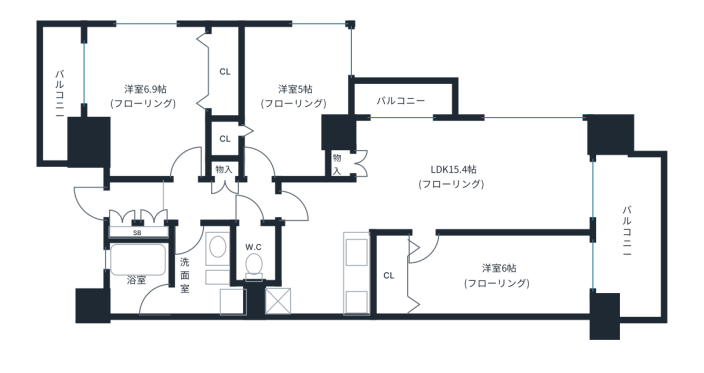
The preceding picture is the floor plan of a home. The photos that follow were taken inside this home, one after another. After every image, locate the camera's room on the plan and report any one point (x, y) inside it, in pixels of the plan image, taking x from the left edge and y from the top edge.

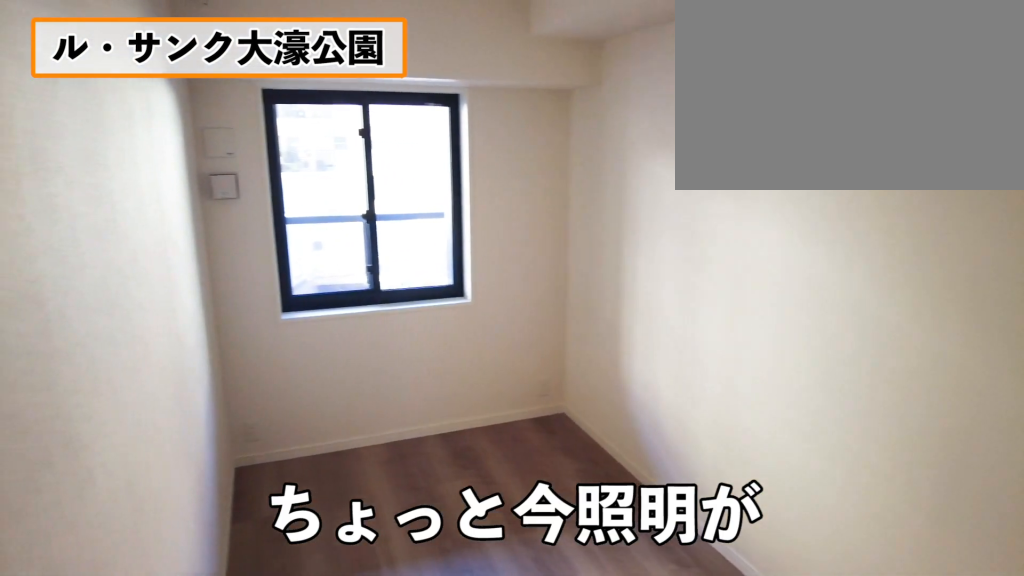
(500, 275)
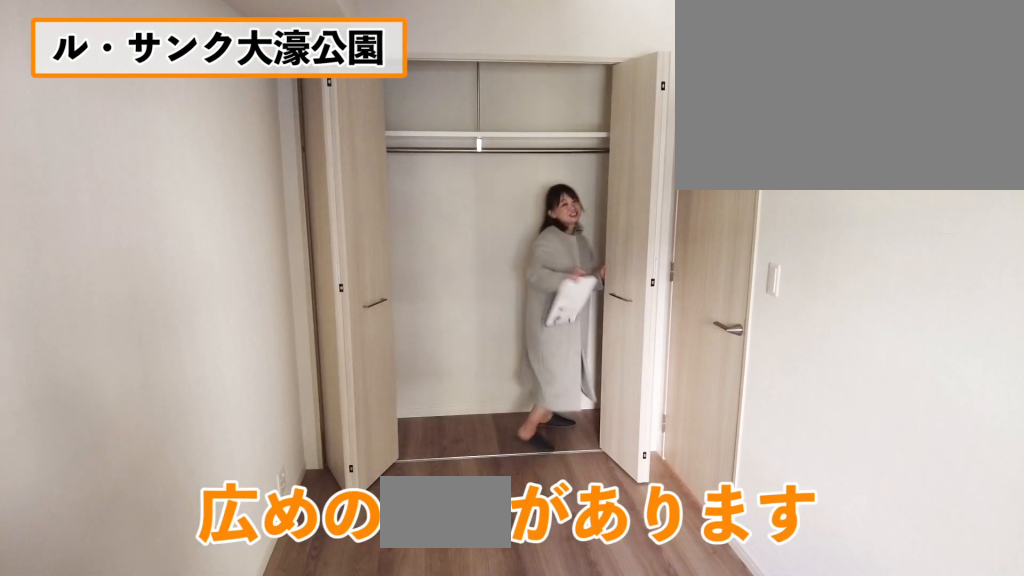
(500, 275)
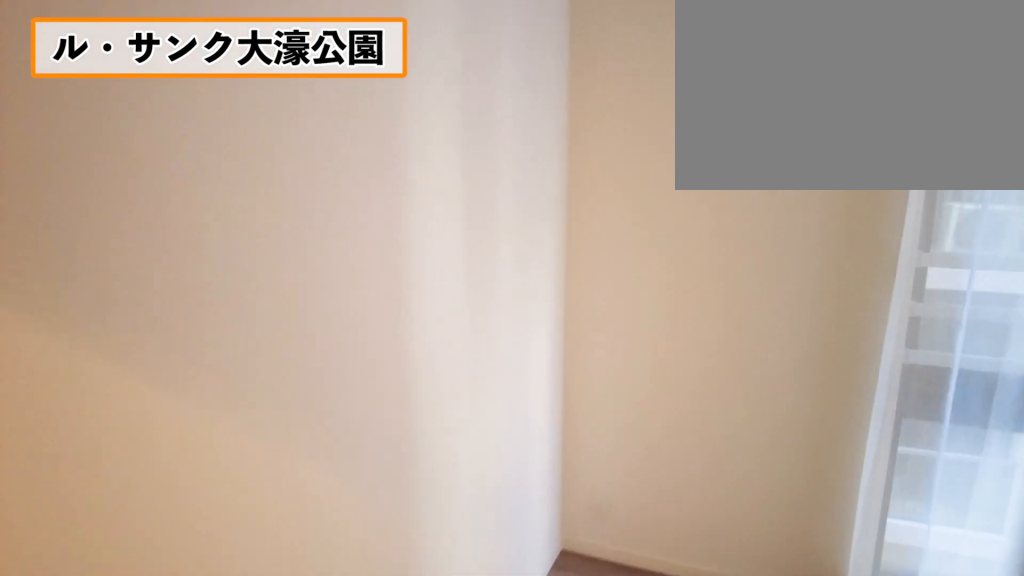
(294, 98)
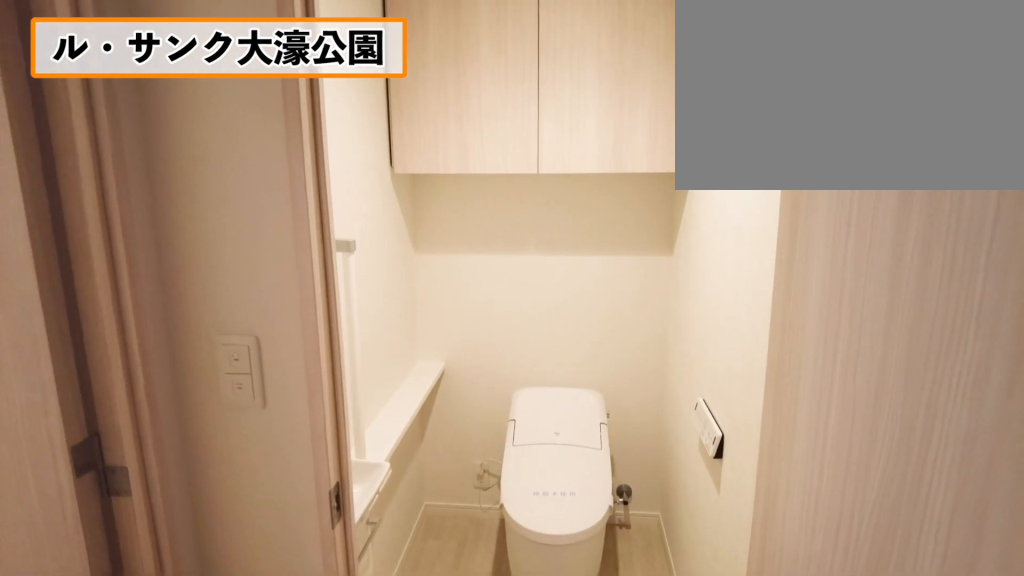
(257, 258)
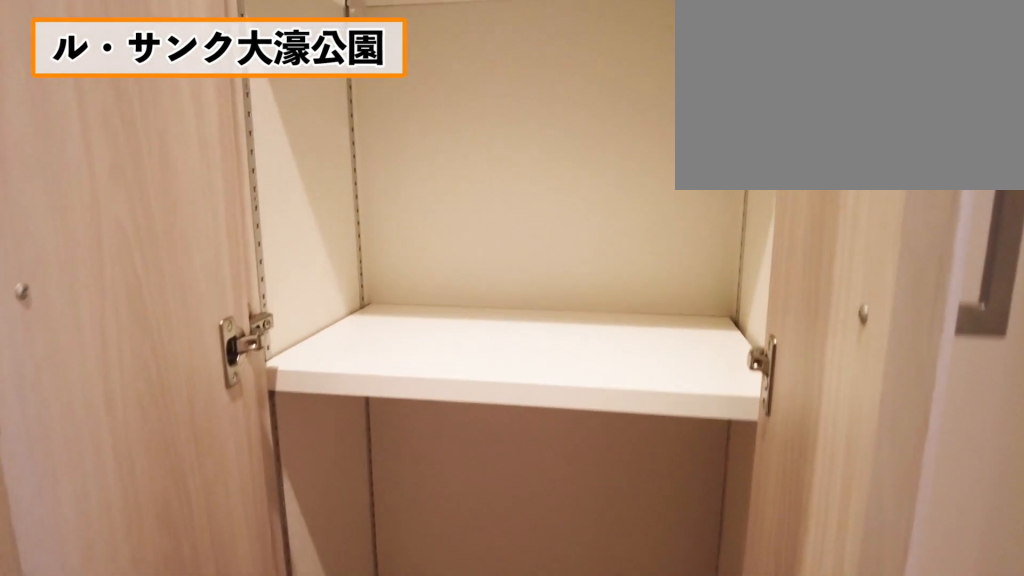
(224, 197)
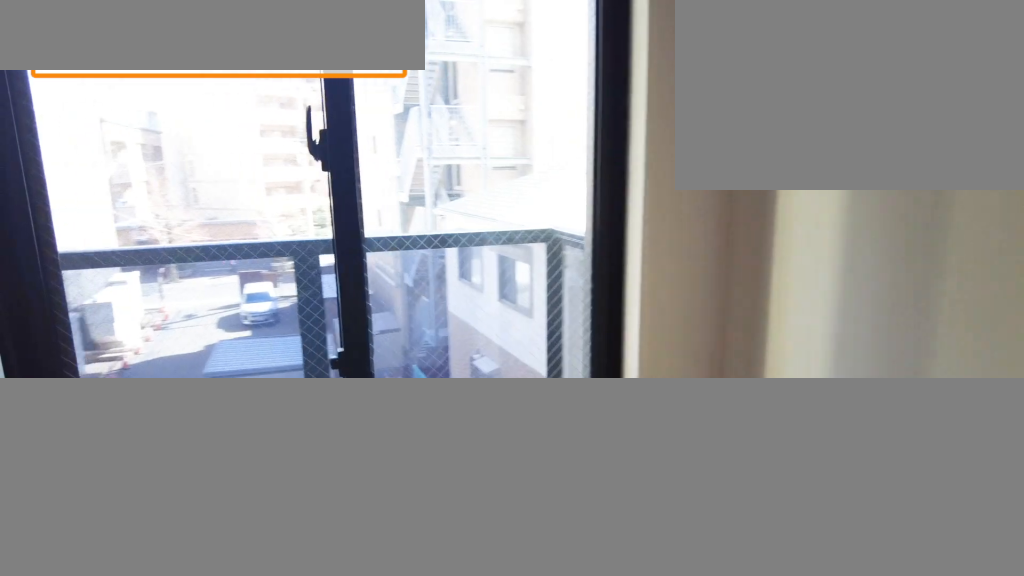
(146, 94)
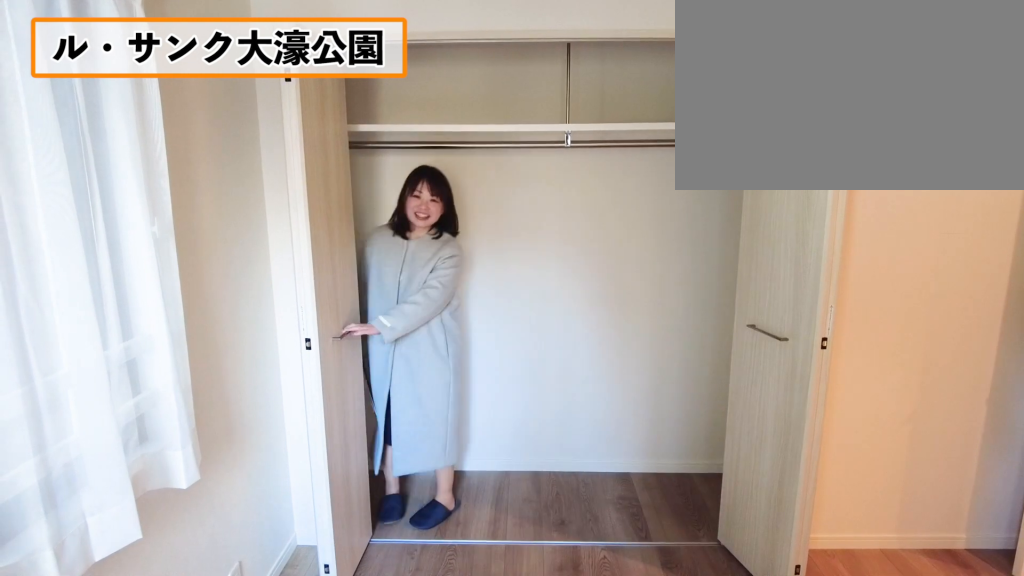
(146, 94)
